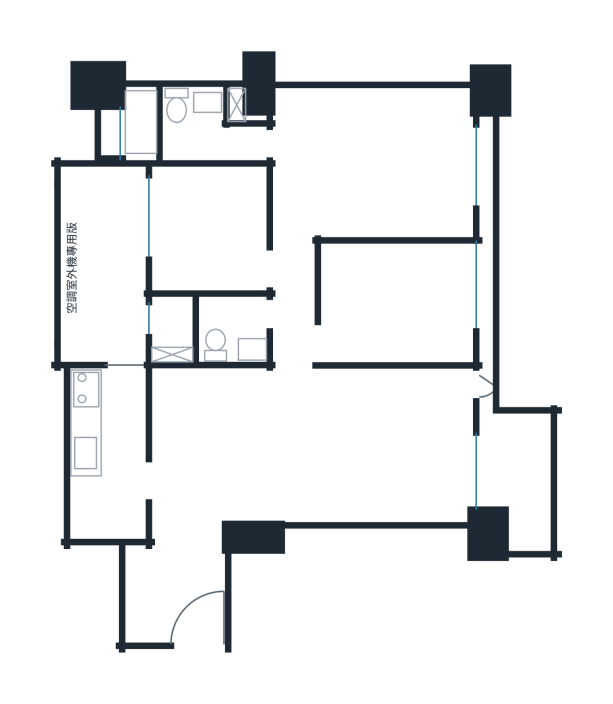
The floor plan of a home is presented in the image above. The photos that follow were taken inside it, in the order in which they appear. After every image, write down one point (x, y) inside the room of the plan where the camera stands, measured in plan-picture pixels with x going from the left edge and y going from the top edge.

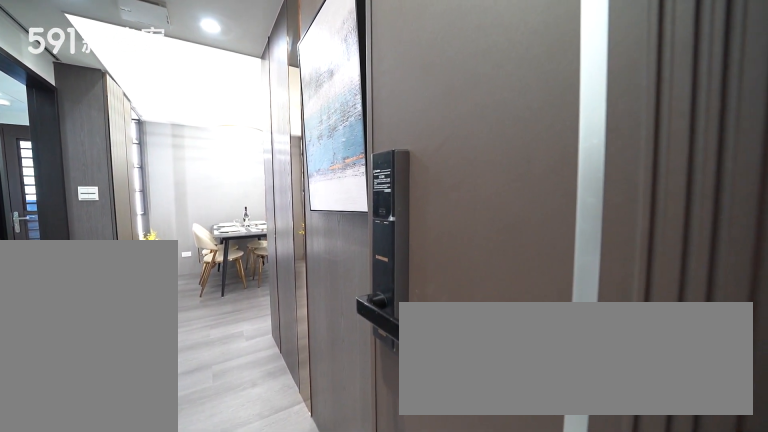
(177, 597)
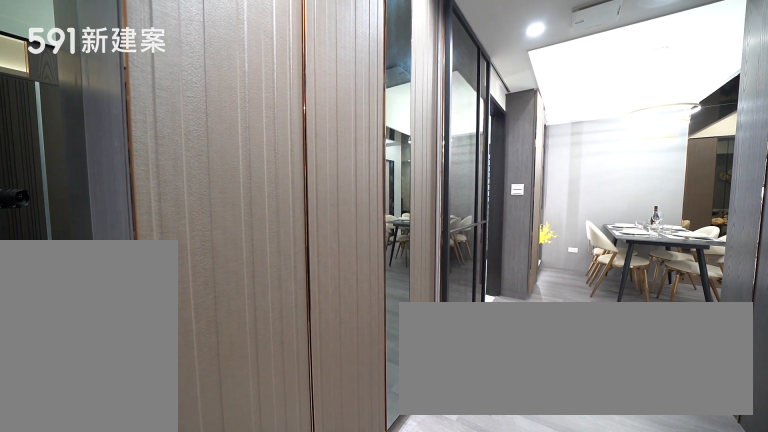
(177, 597)
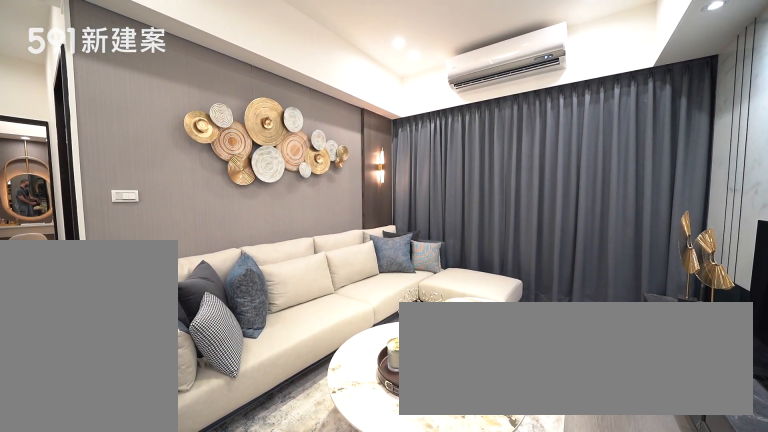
(401, 444)
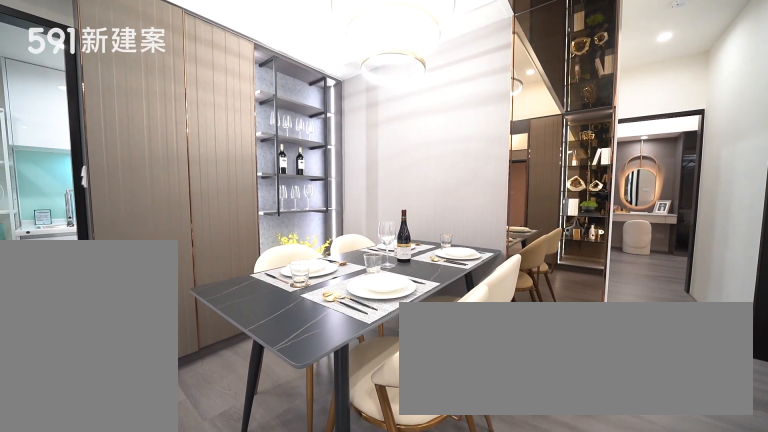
(228, 425)
